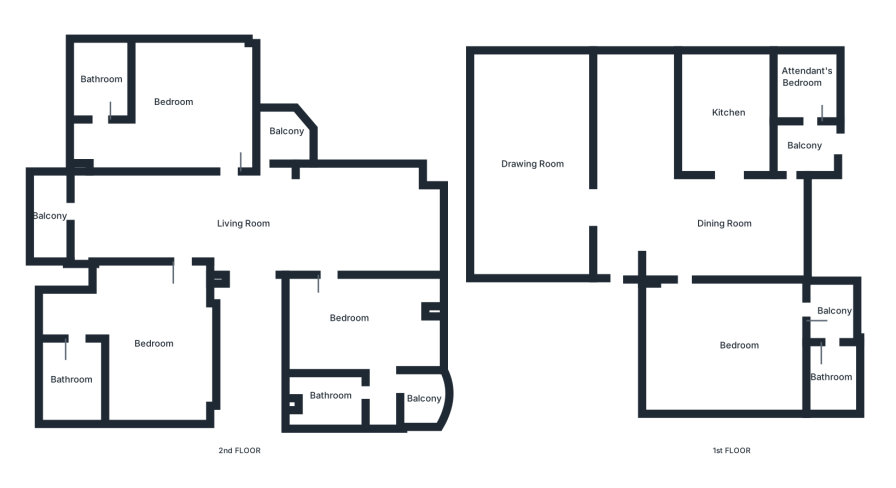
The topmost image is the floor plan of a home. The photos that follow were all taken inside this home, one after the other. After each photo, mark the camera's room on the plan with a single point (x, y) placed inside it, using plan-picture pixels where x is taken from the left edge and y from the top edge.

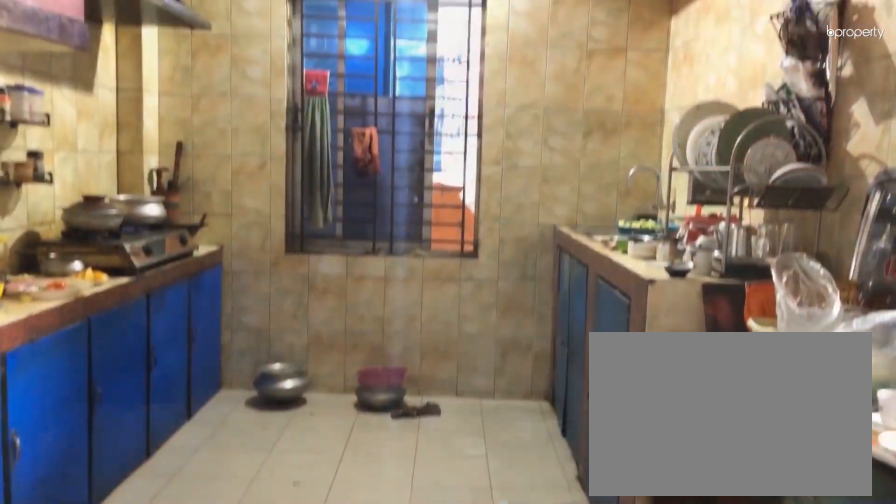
(719, 98)
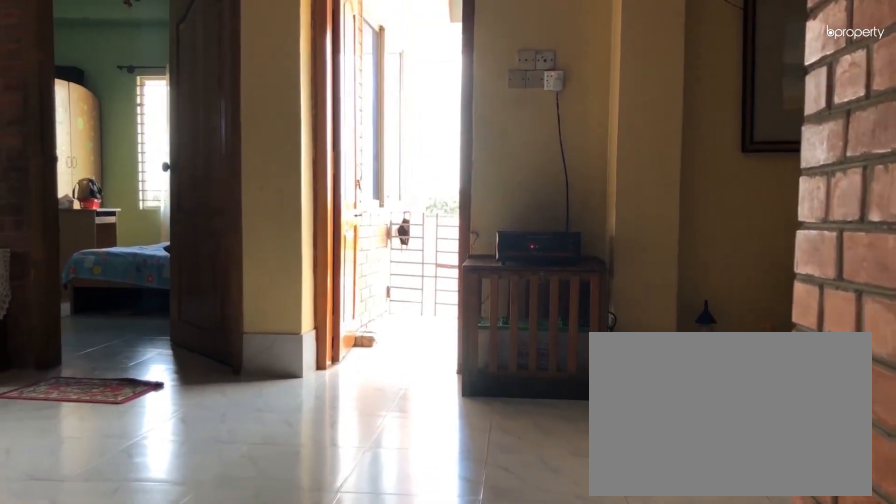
(249, 260)
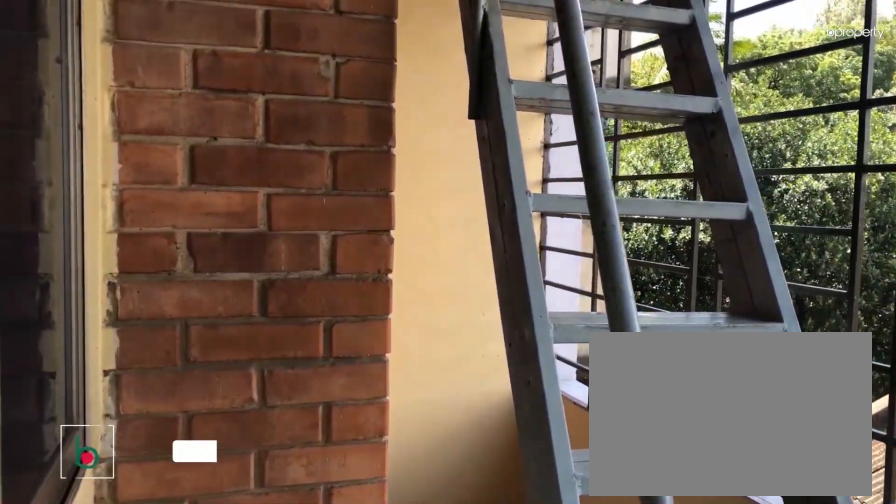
(47, 213)
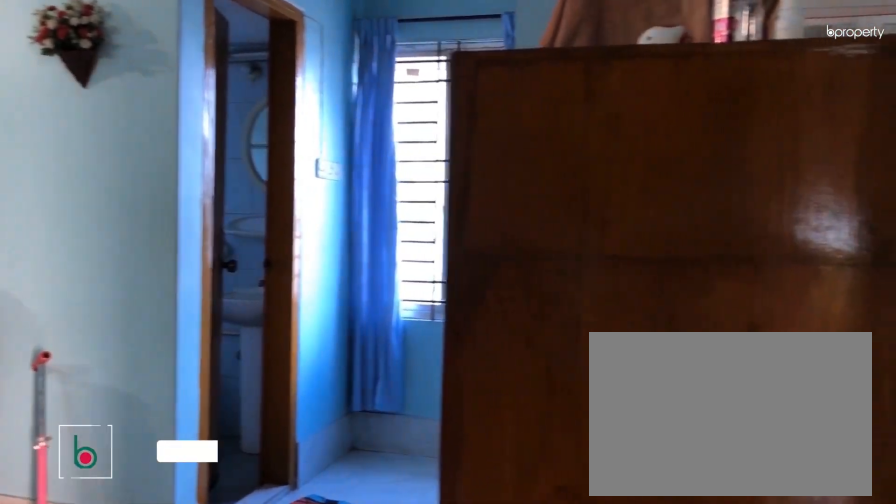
(159, 348)
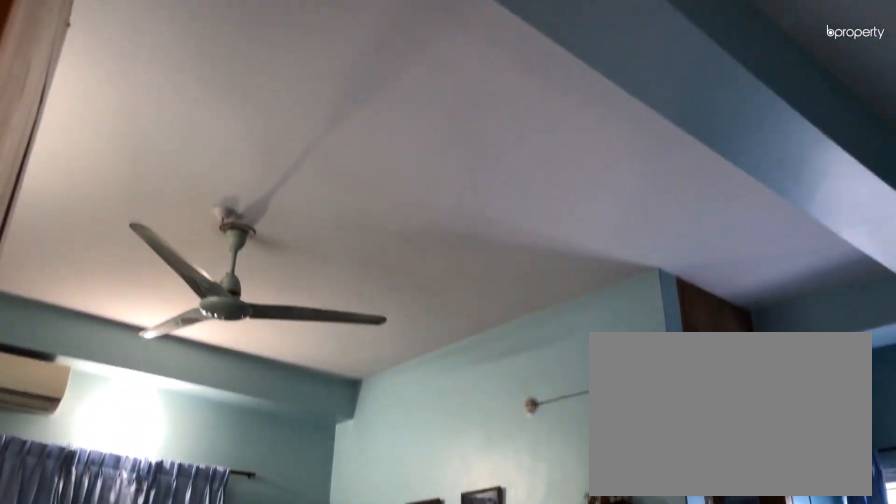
(159, 348)
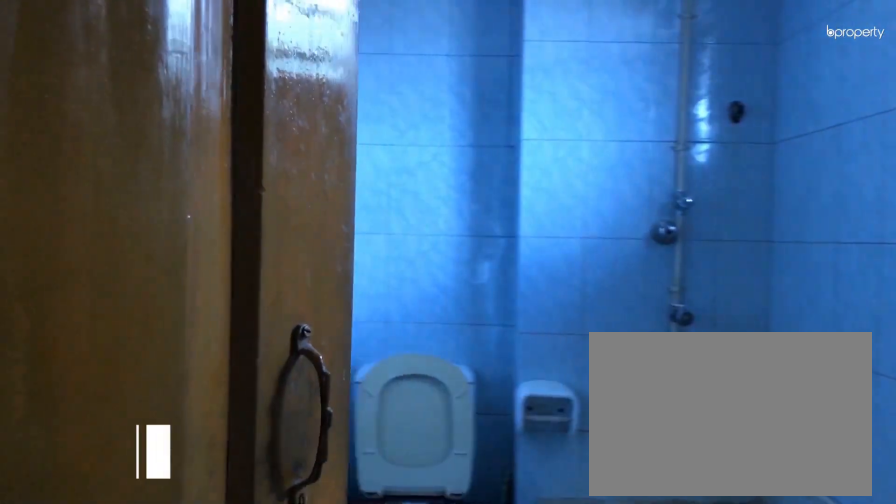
(71, 384)
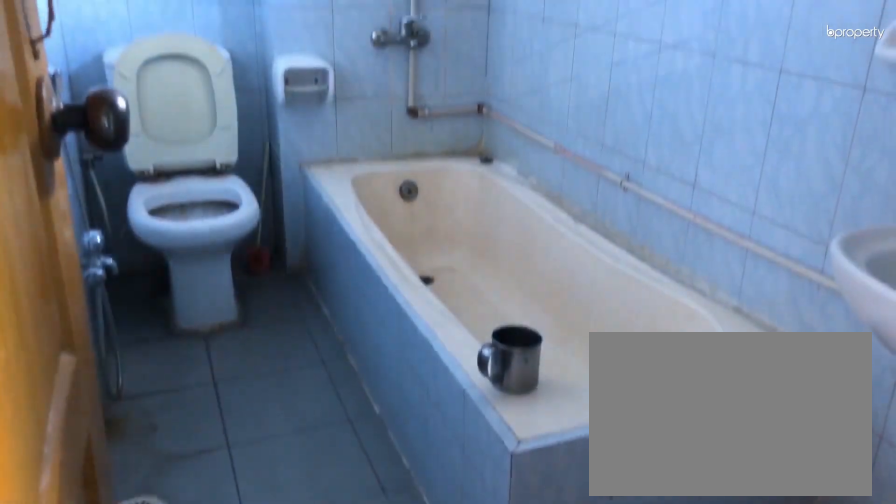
(71, 384)
